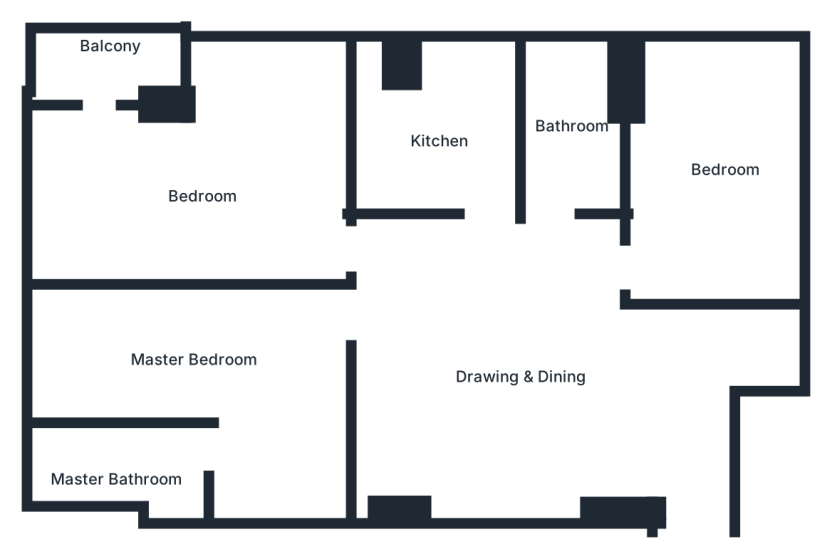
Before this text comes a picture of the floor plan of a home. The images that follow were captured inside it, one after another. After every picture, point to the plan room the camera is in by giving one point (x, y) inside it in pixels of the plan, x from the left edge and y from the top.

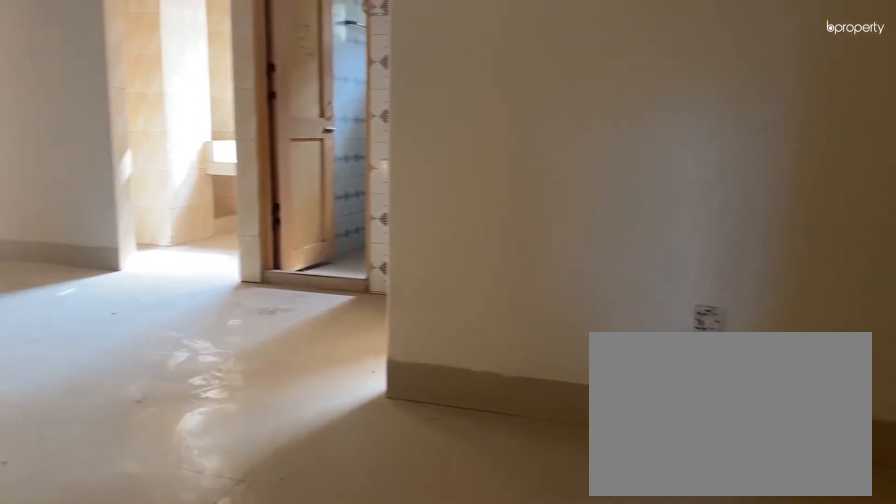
(685, 389)
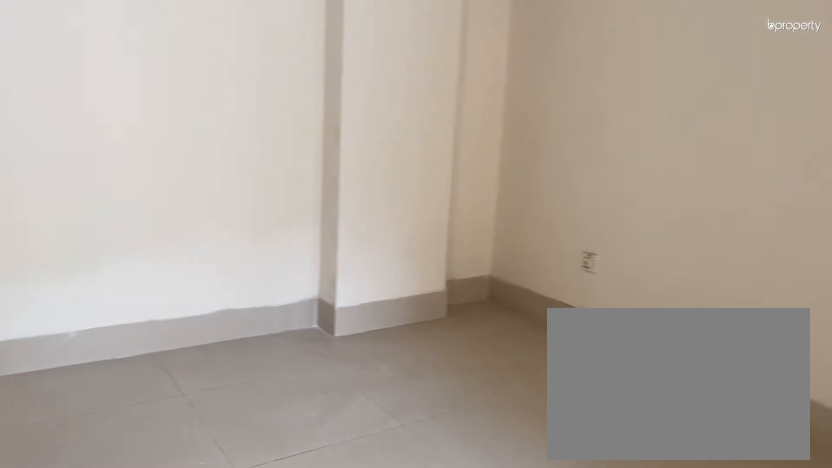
(497, 360)
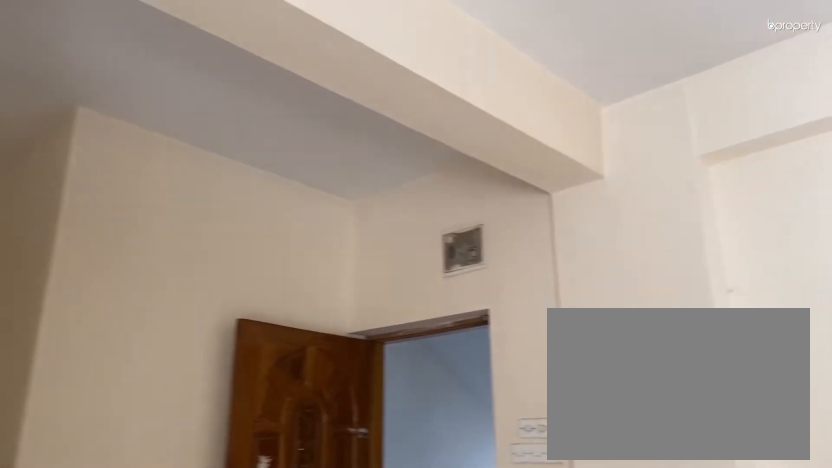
(497, 360)
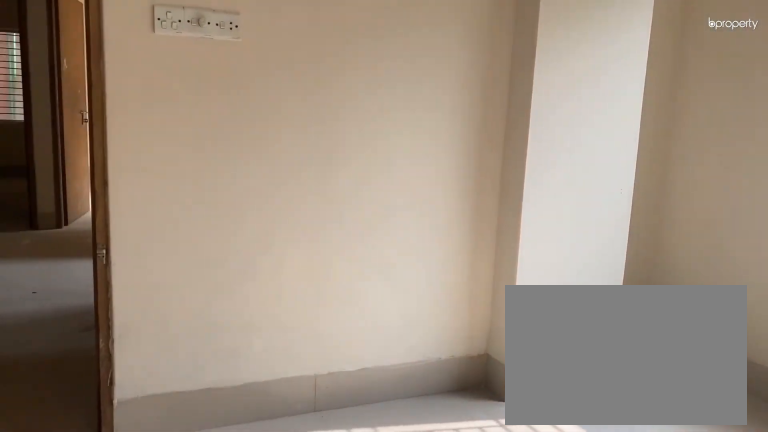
(719, 150)
